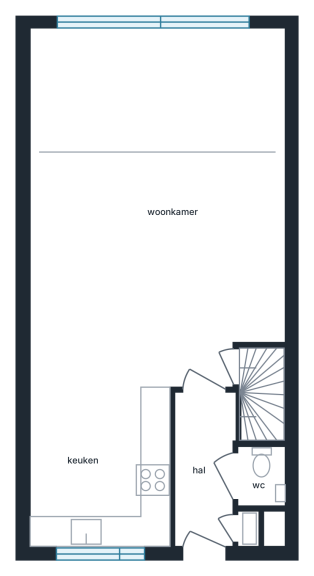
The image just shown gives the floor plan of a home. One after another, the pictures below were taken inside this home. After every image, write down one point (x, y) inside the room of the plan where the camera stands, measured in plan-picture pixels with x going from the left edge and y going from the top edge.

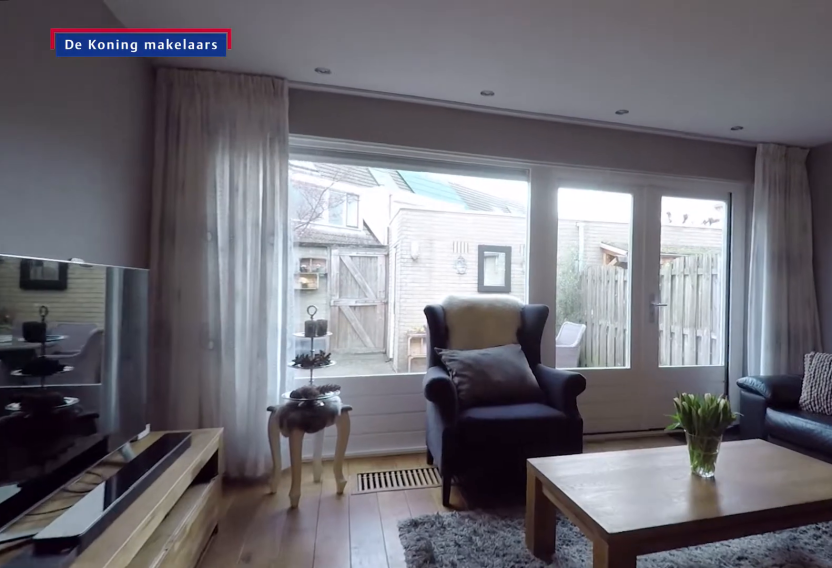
(260, 154)
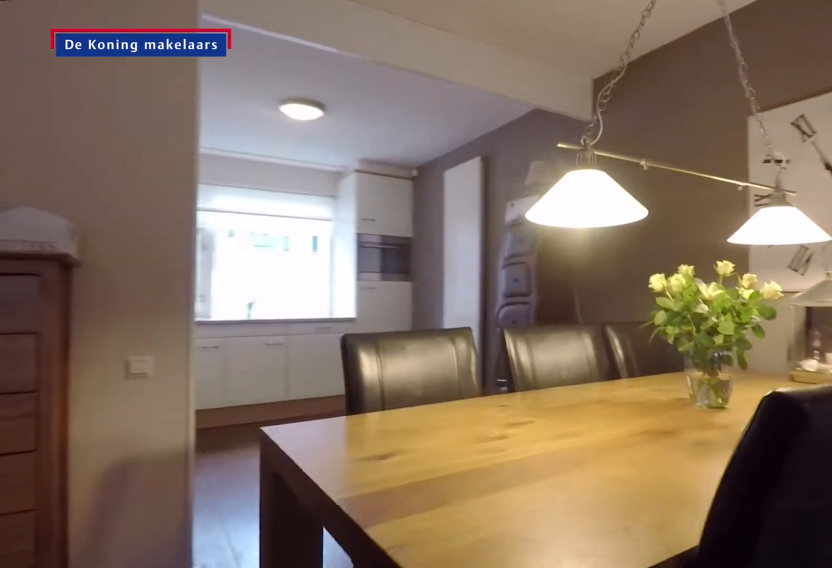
(34, 305)
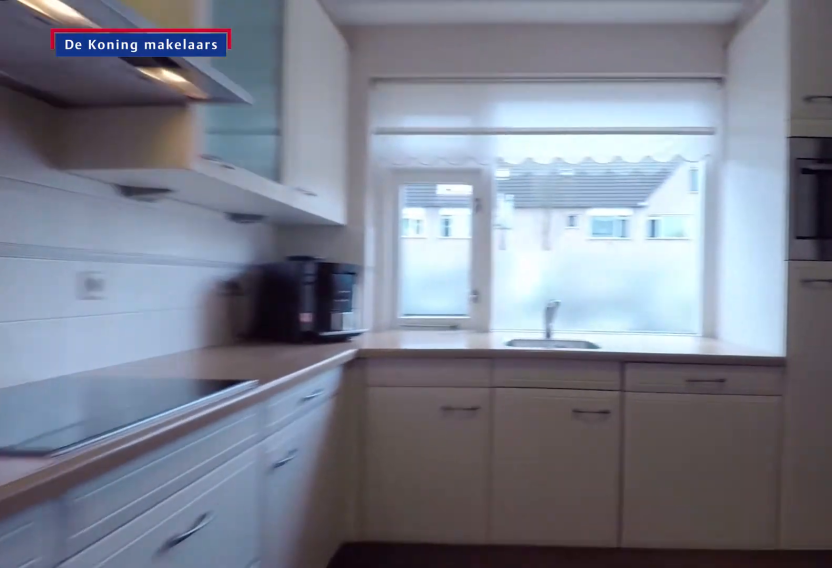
(100, 467)
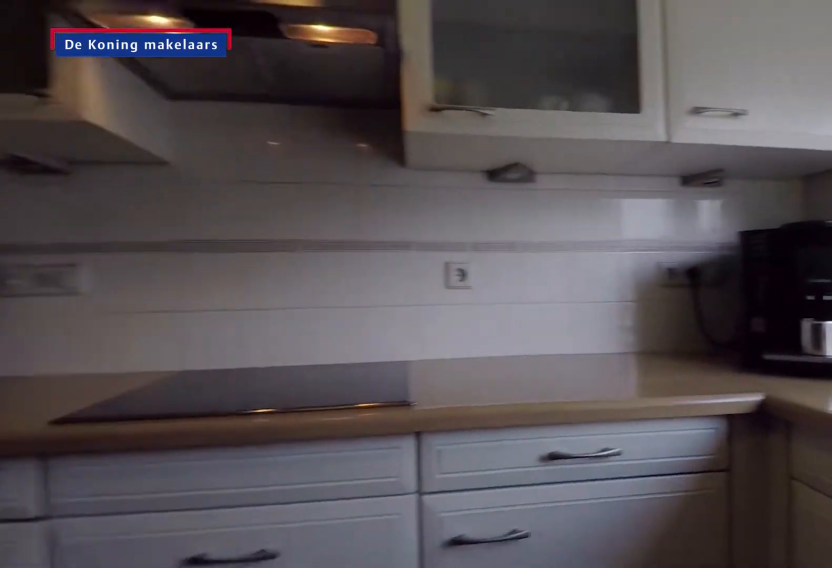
(100, 467)
